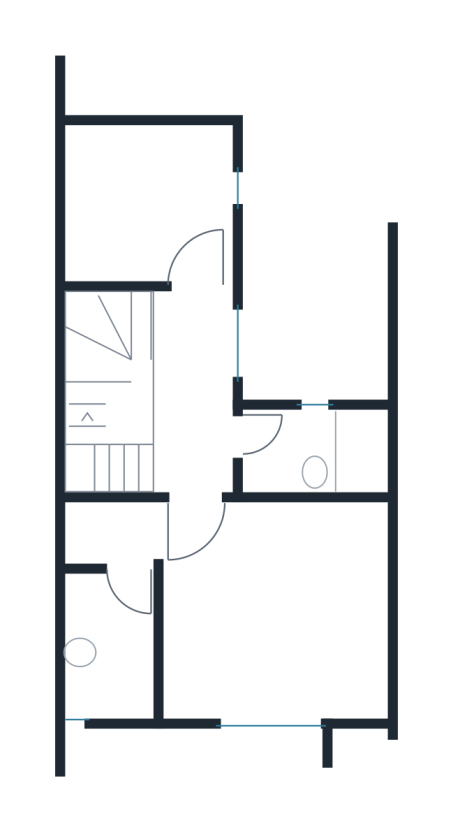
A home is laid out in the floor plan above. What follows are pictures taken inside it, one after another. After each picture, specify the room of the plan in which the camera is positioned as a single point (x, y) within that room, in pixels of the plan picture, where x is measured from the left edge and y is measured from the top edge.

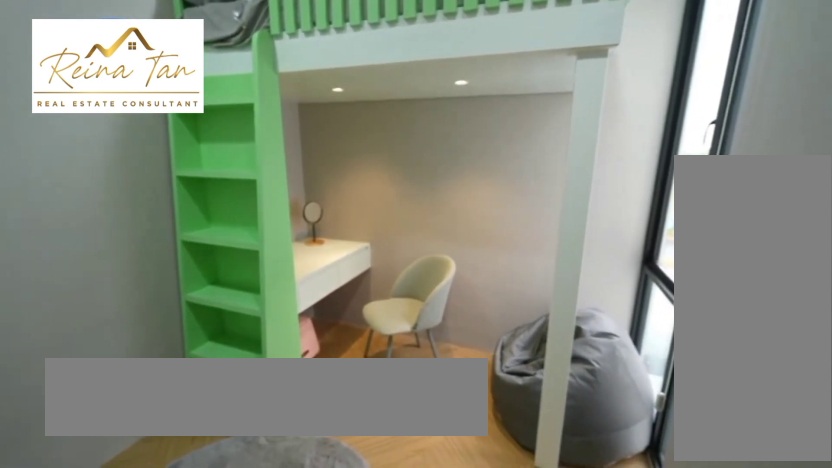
(152, 202)
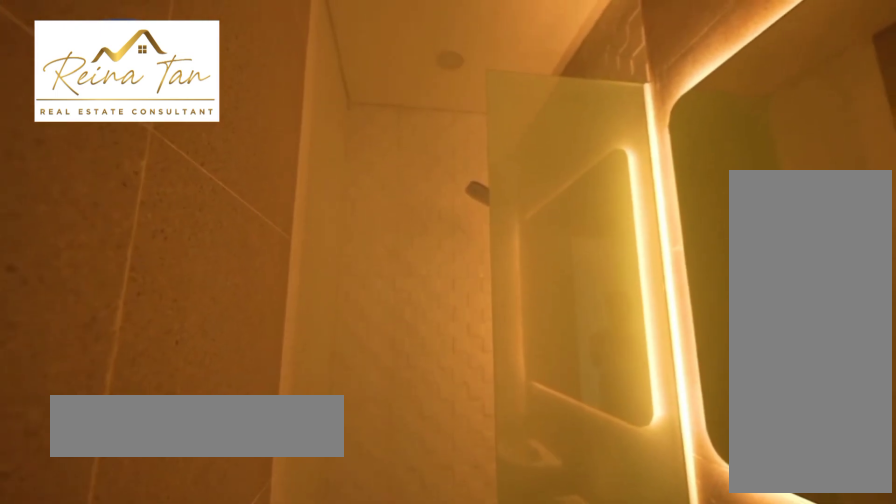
(315, 447)
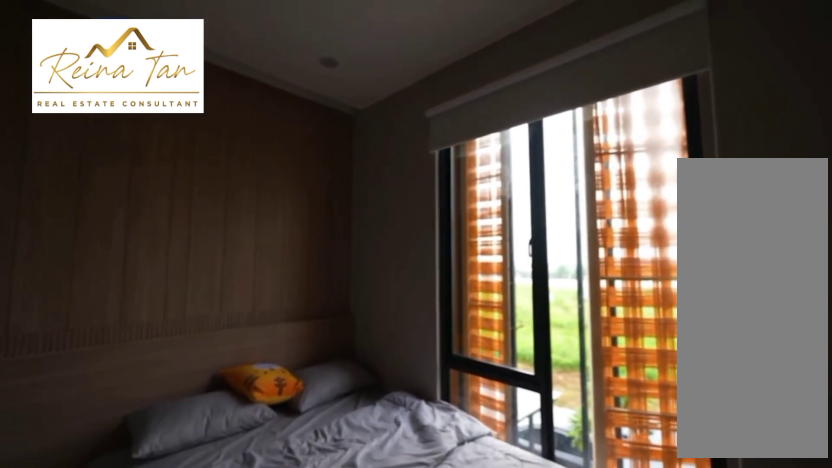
(228, 609)
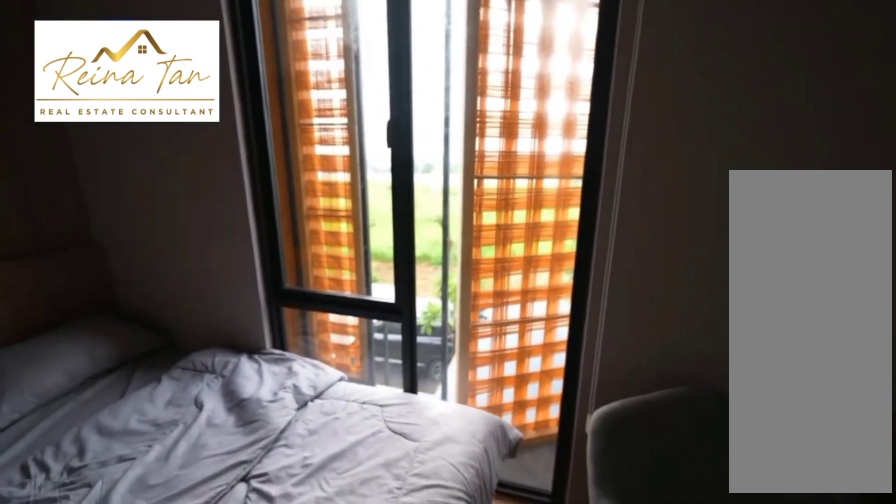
(228, 609)
